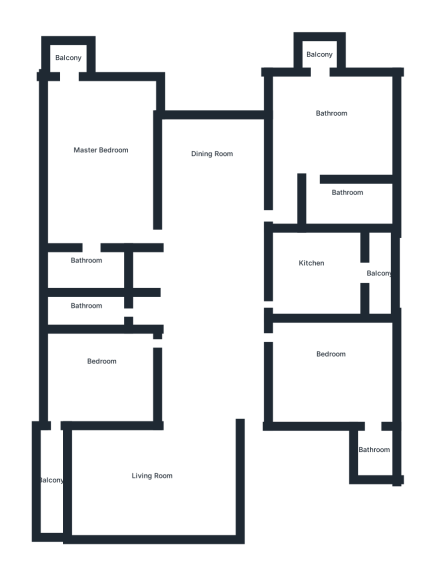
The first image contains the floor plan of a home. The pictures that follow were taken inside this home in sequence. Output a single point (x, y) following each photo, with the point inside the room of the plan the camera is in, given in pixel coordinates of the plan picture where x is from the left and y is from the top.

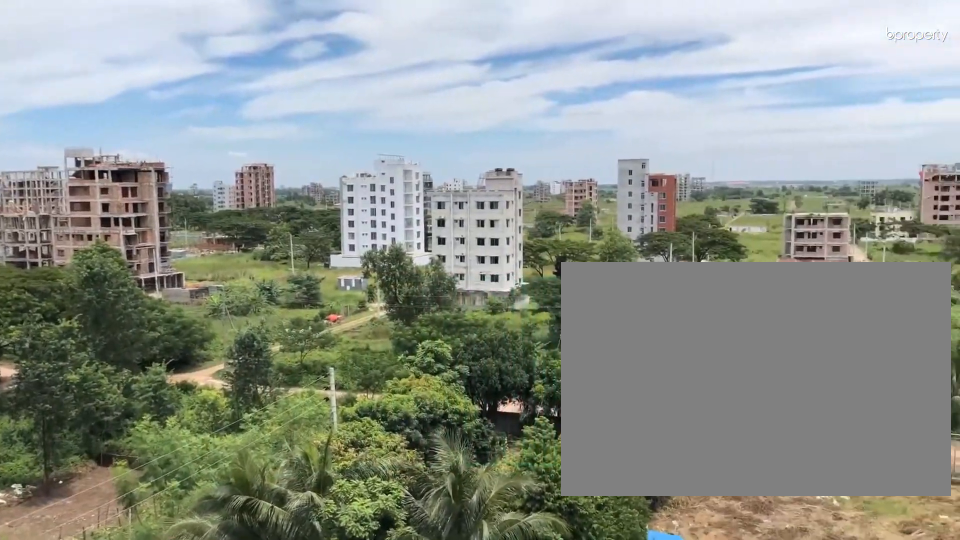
(47, 477)
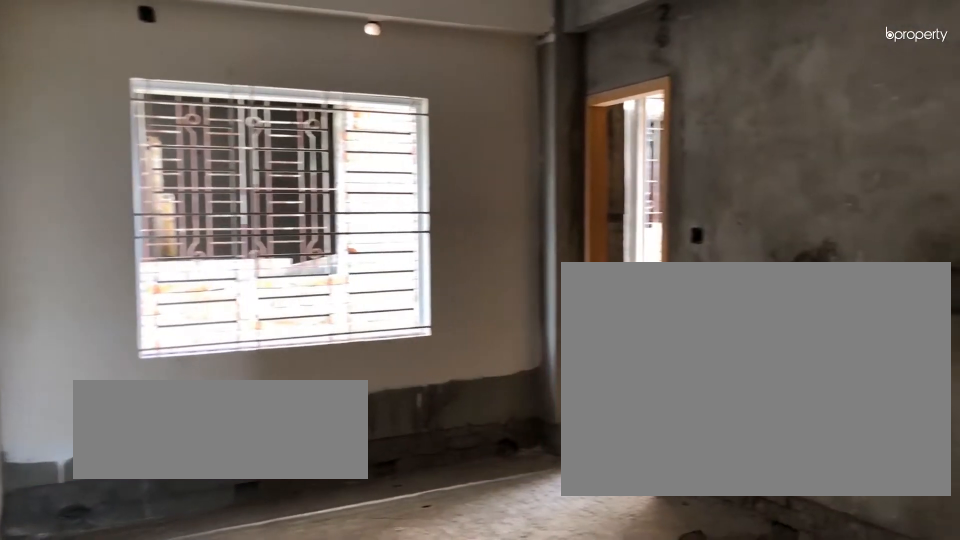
(334, 361)
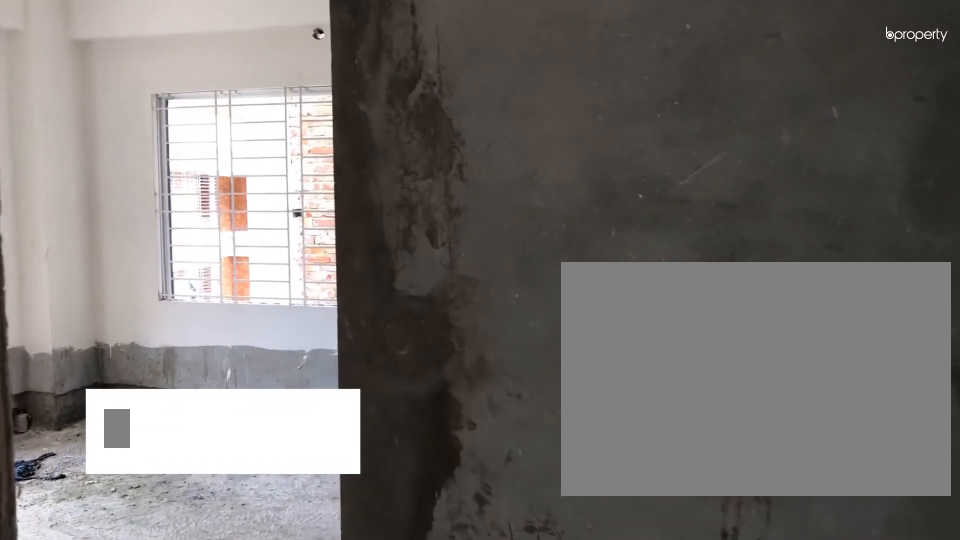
(285, 187)
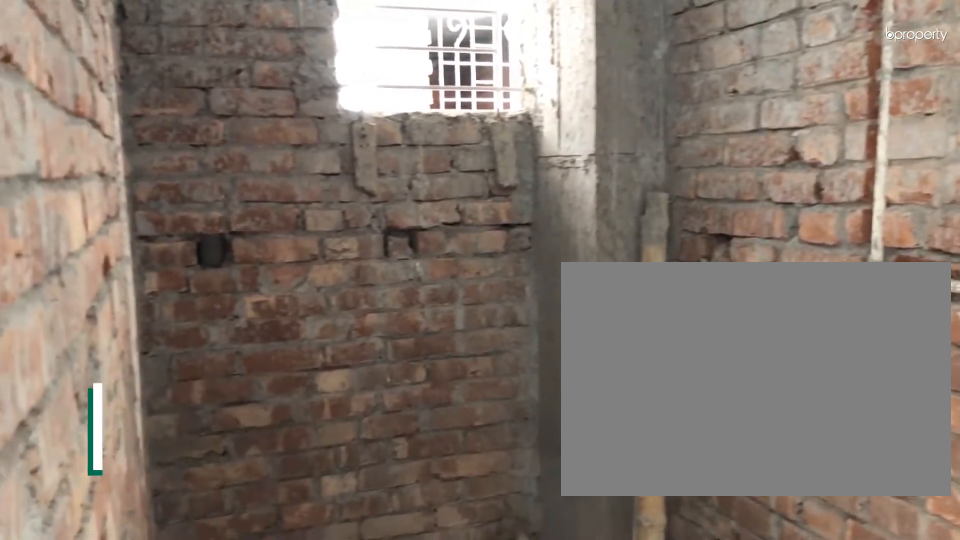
(350, 204)
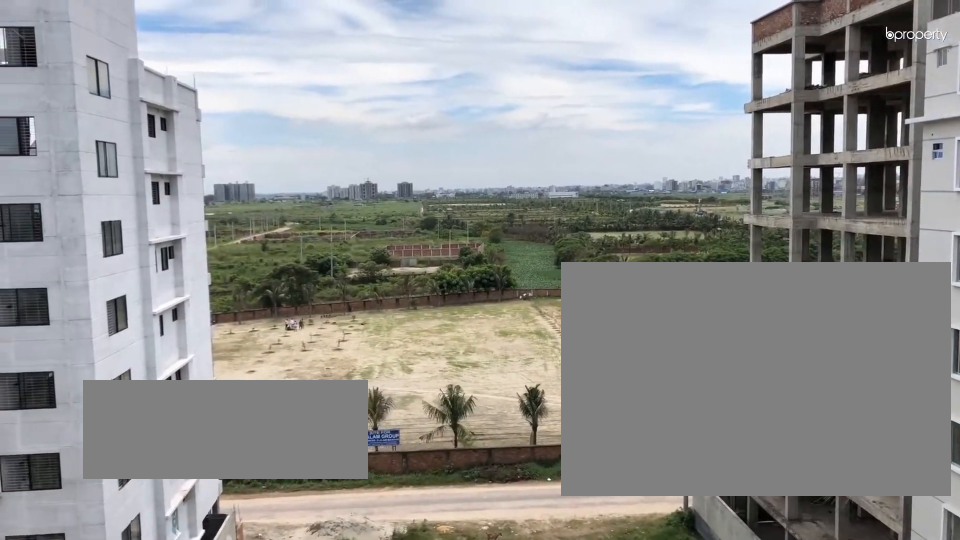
(317, 57)
